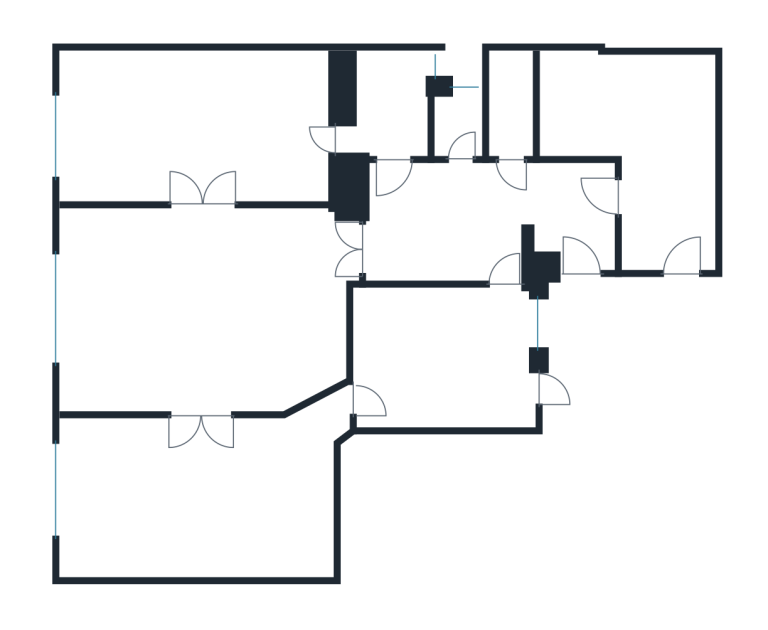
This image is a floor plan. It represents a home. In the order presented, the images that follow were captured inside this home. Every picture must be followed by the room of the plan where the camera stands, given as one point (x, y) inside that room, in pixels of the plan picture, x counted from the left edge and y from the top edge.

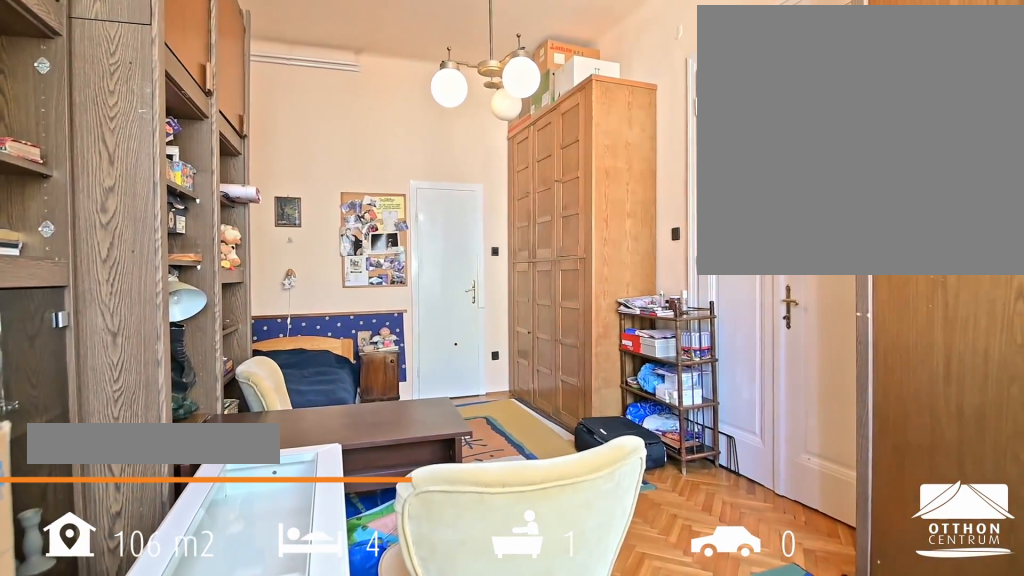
(199, 128)
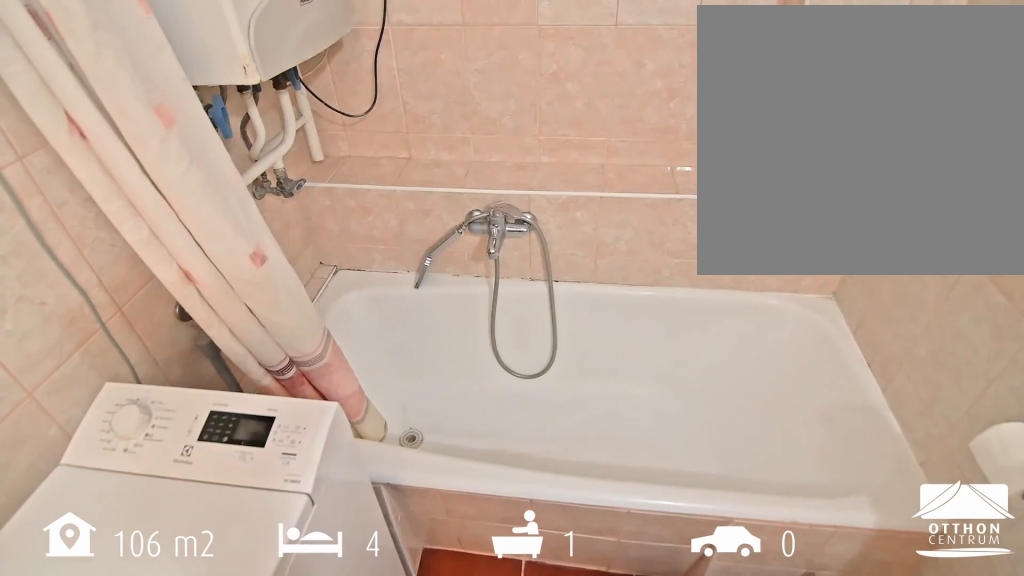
(391, 108)
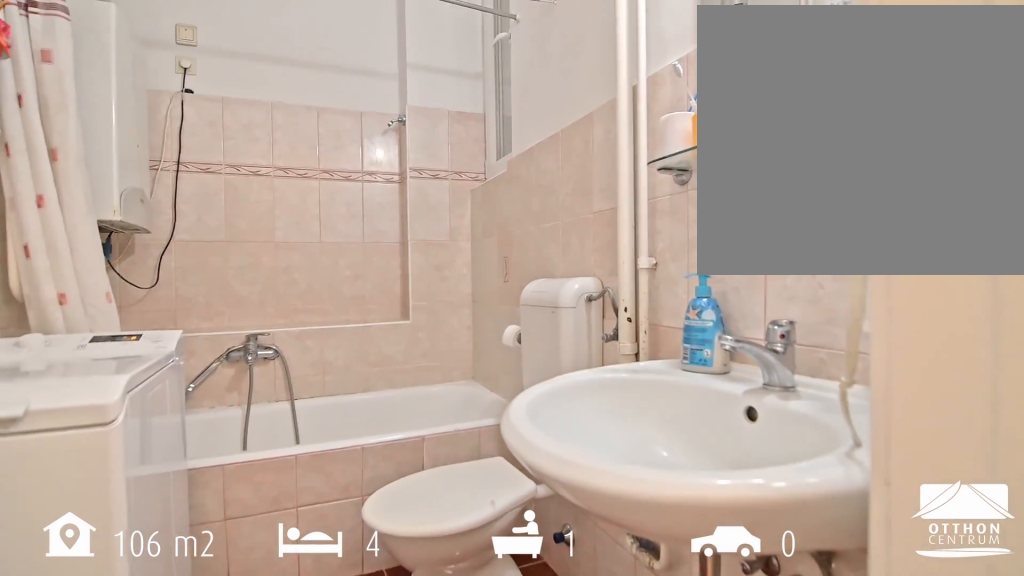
(391, 108)
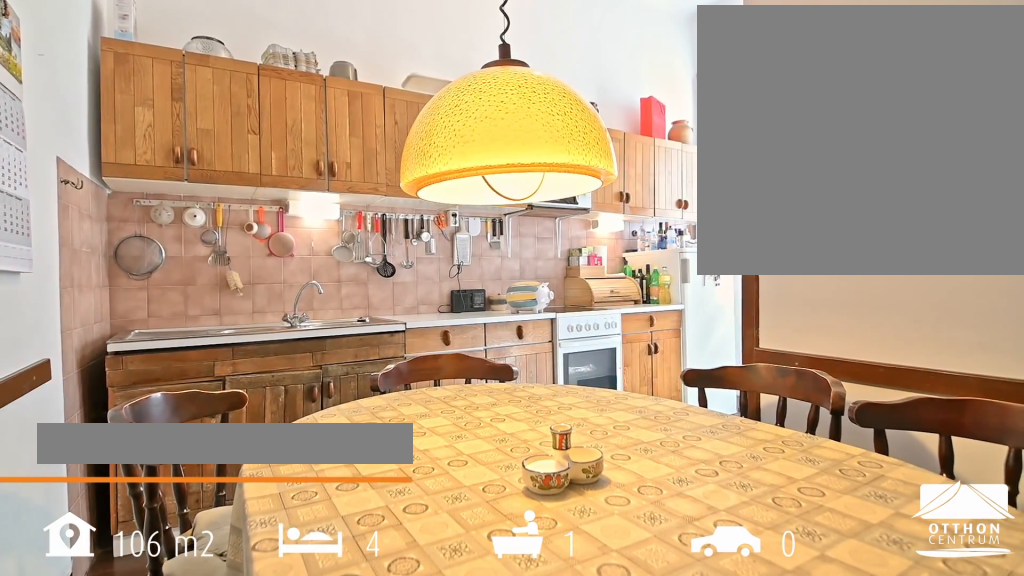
(652, 116)
